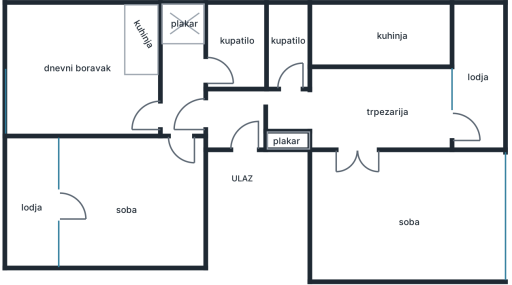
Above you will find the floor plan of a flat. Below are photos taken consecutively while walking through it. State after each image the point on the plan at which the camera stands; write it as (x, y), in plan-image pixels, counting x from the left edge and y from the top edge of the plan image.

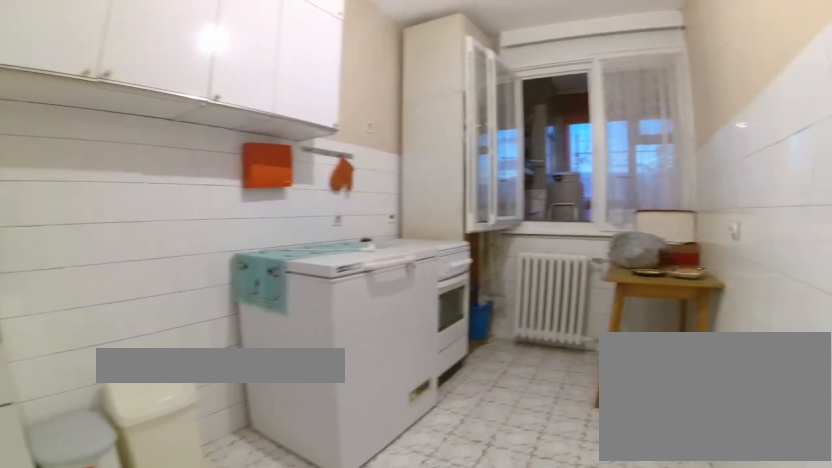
(323, 59)
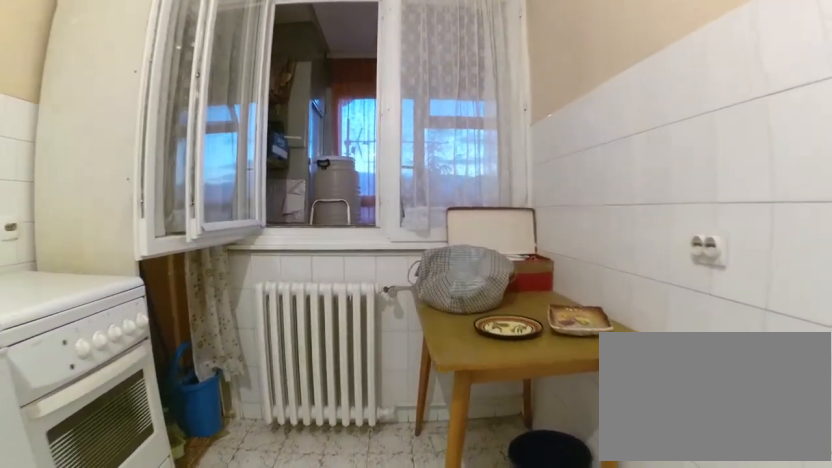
(364, 38)
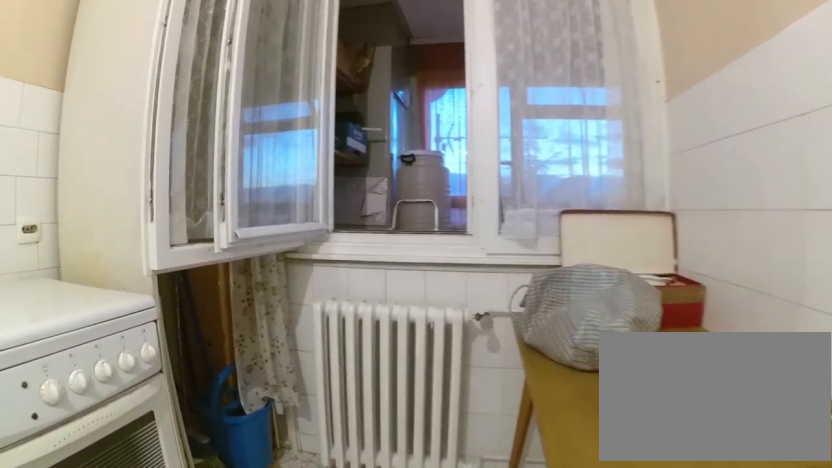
(383, 39)
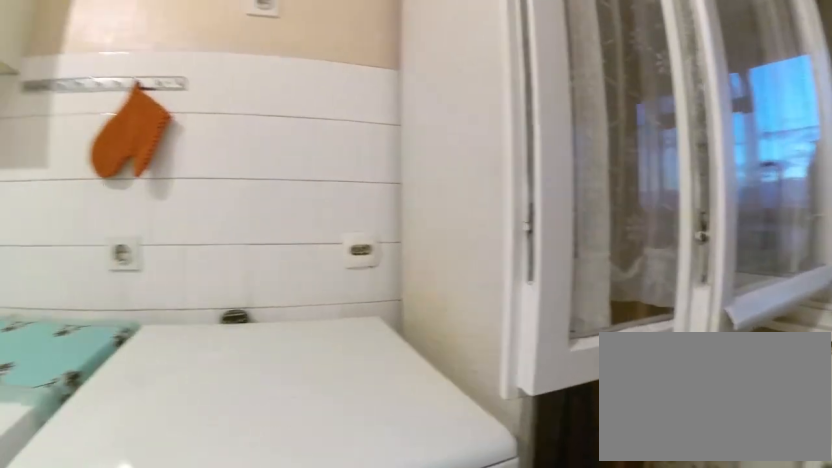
(419, 53)
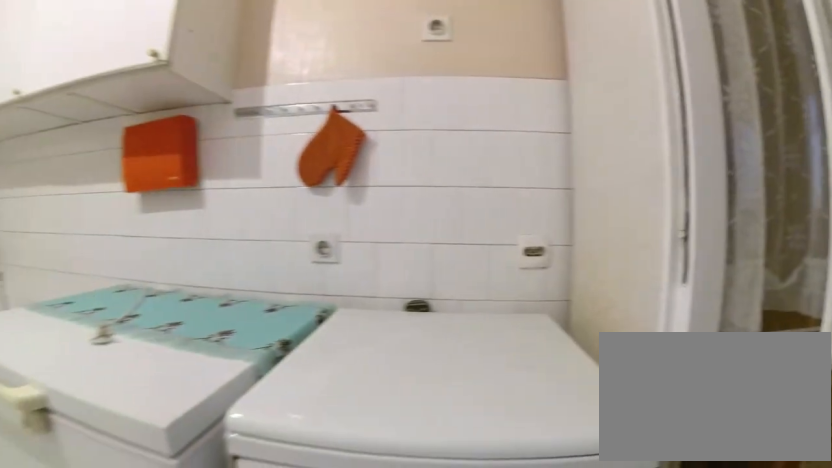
(423, 53)
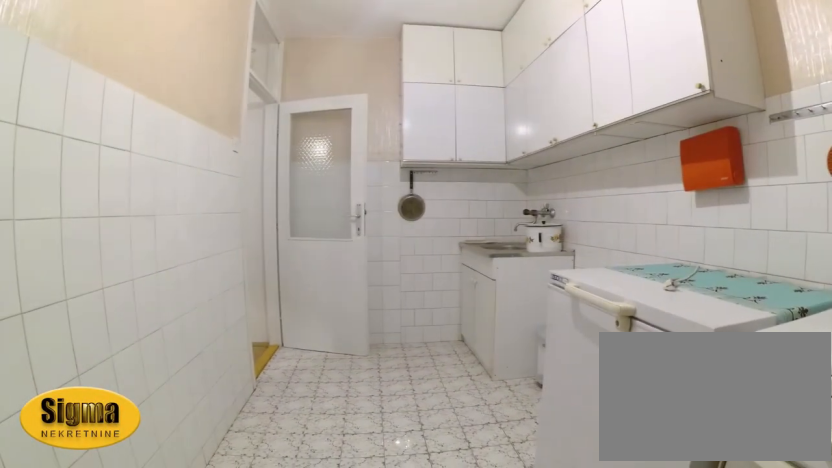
(439, 43)
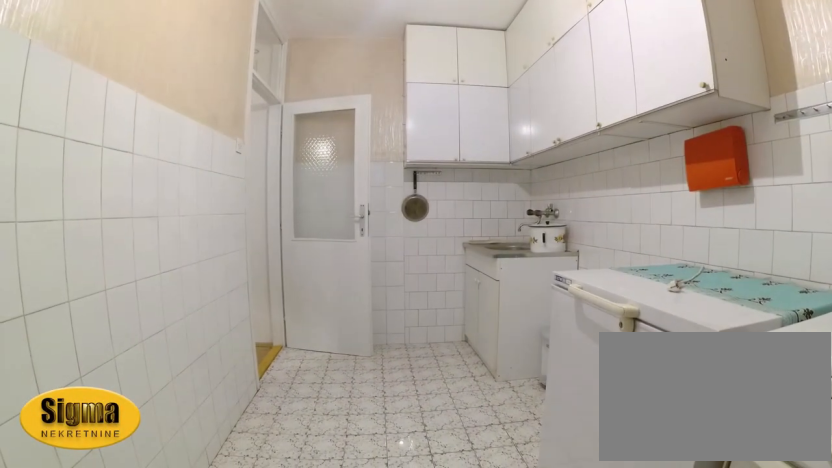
(437, 40)
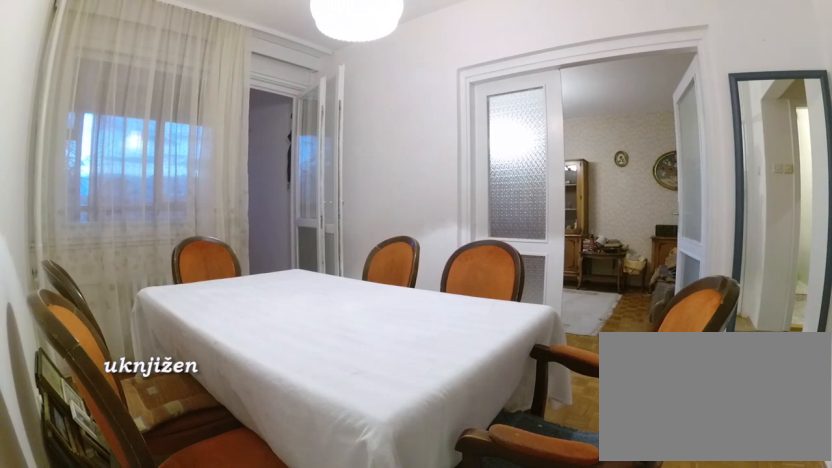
(336, 61)
